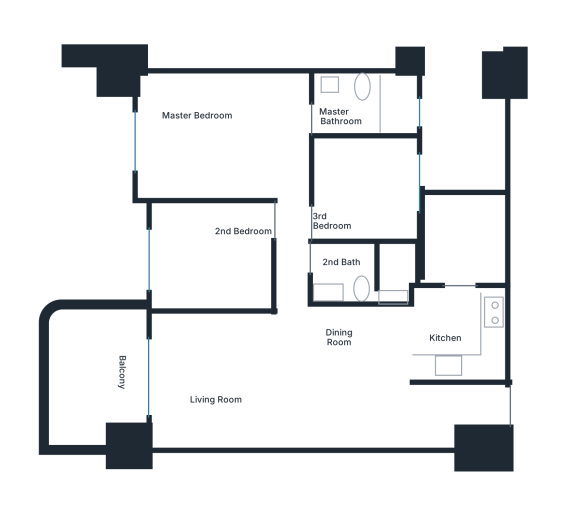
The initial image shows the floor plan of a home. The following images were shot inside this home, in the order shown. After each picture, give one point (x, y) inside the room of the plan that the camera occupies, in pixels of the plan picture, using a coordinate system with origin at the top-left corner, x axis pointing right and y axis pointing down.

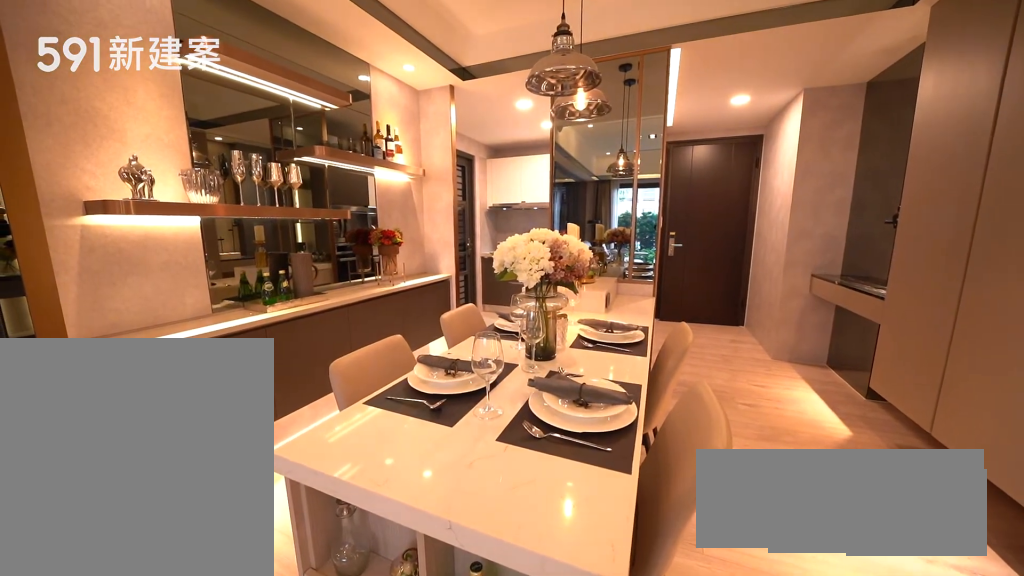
(363, 347)
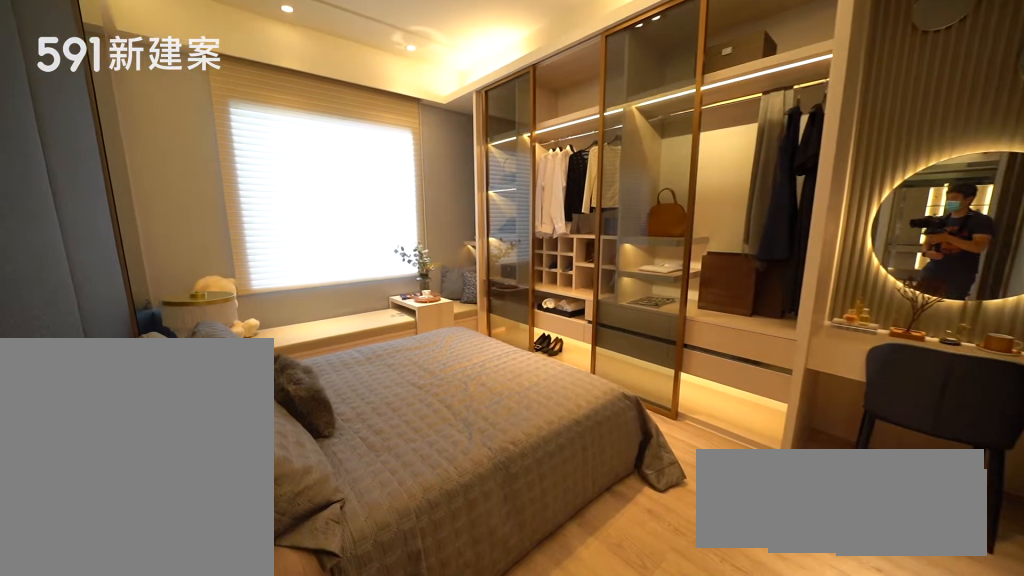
(222, 132)
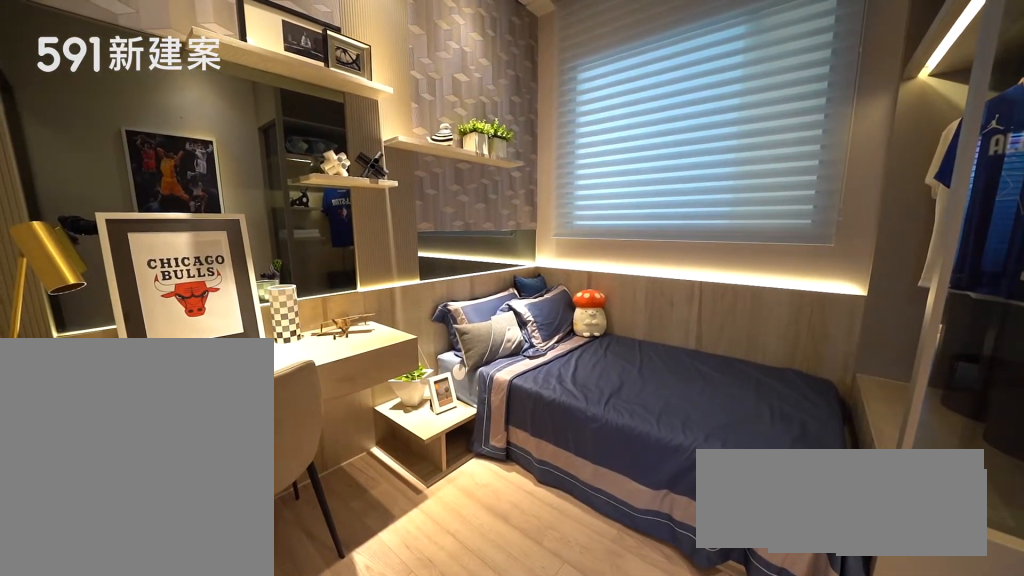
(367, 187)
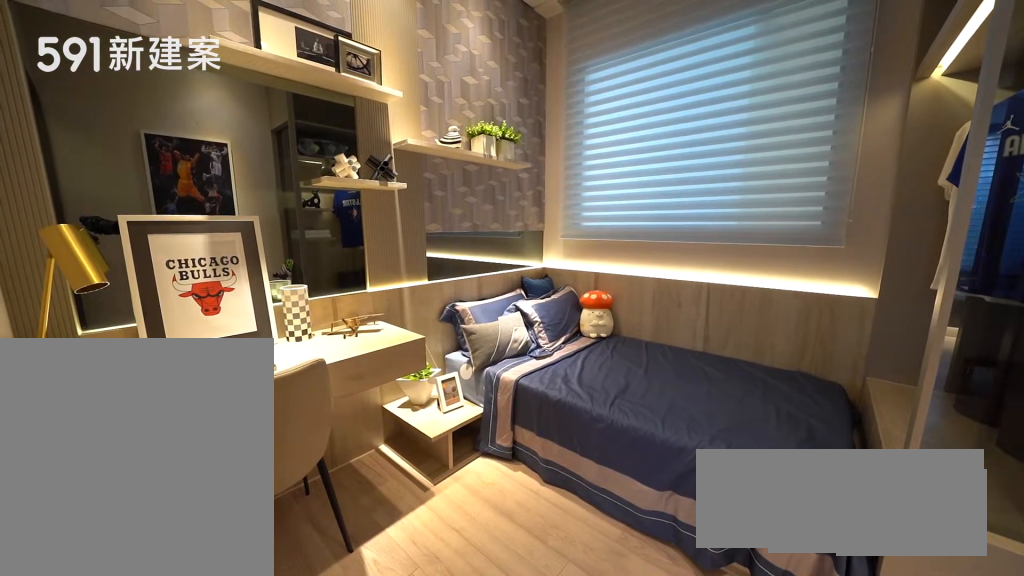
(367, 187)
